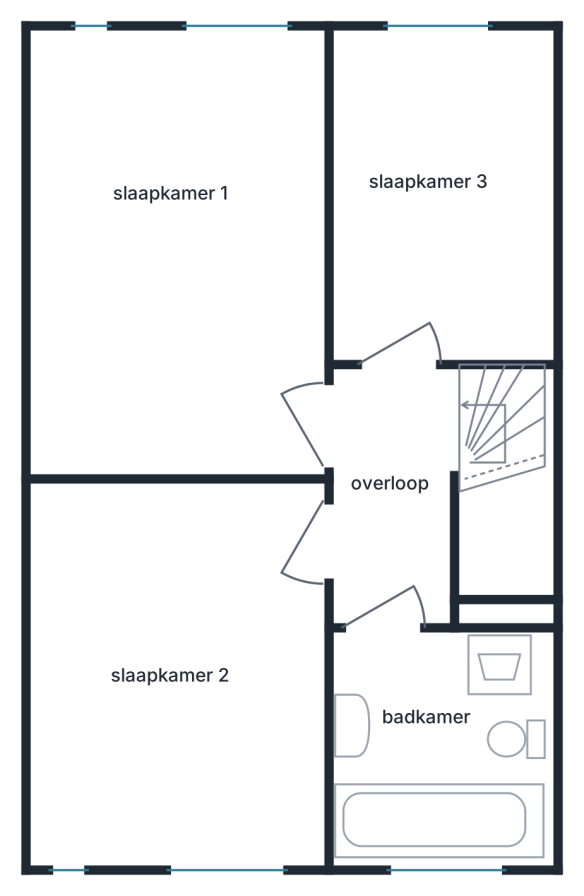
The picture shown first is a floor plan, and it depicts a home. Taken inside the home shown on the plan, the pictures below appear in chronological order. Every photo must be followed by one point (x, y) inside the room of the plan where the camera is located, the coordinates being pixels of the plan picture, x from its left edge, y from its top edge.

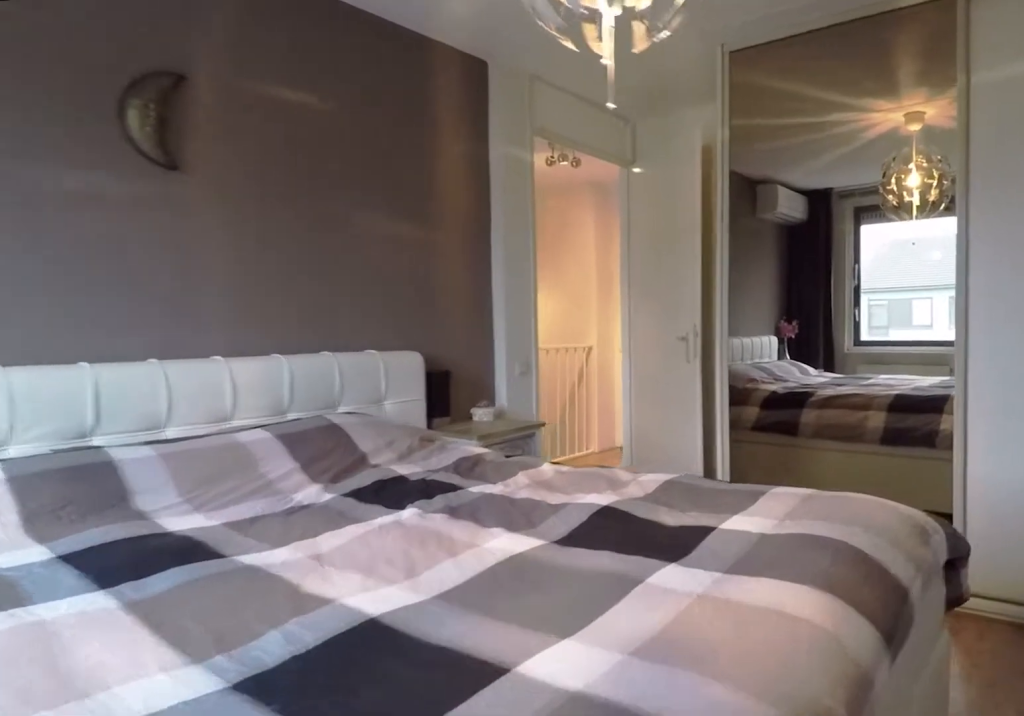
(262, 218)
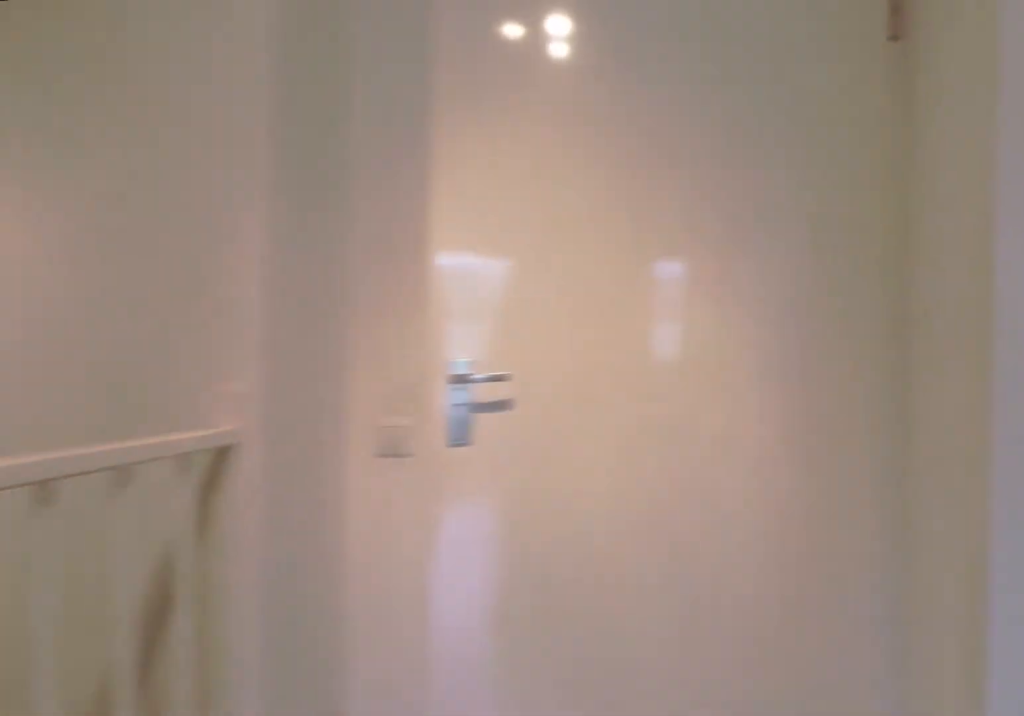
(398, 550)
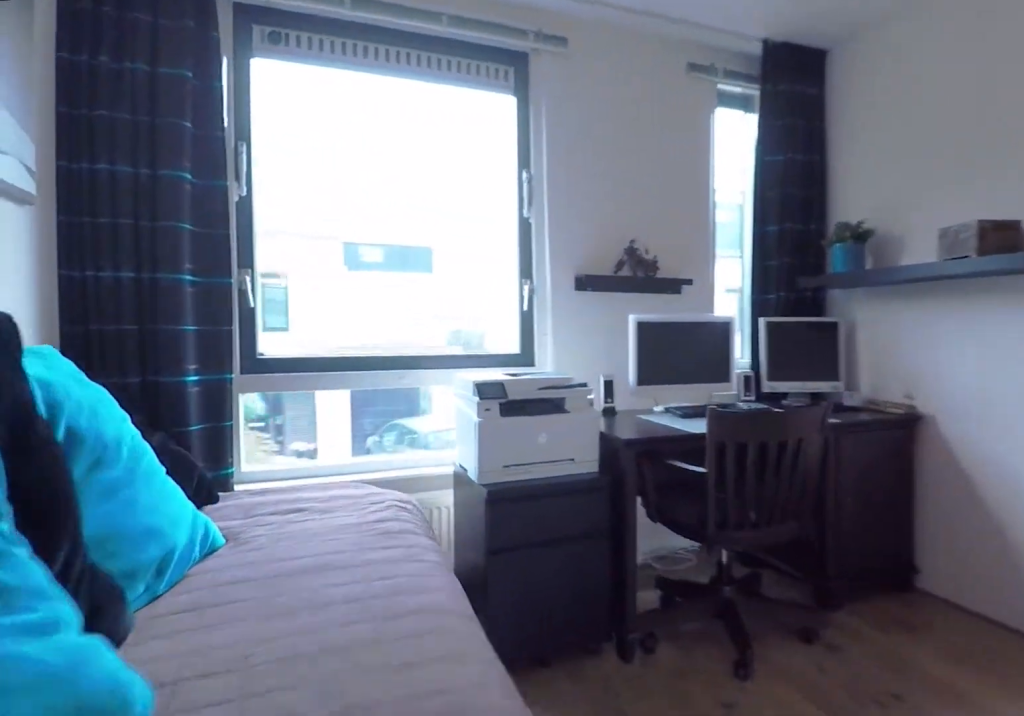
(185, 690)
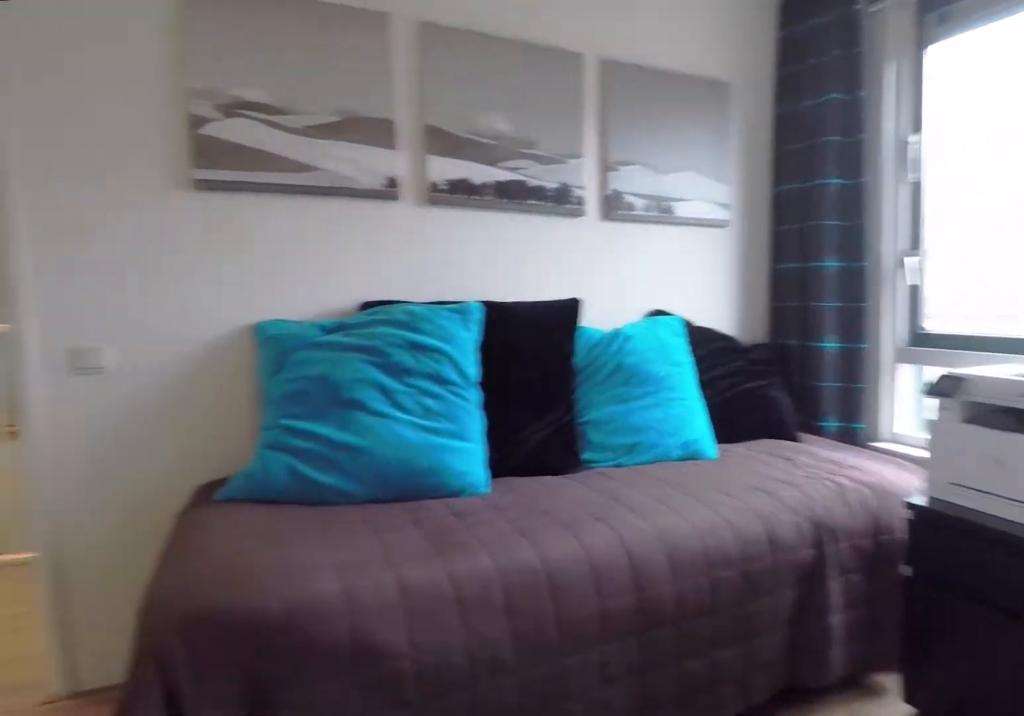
(185, 690)
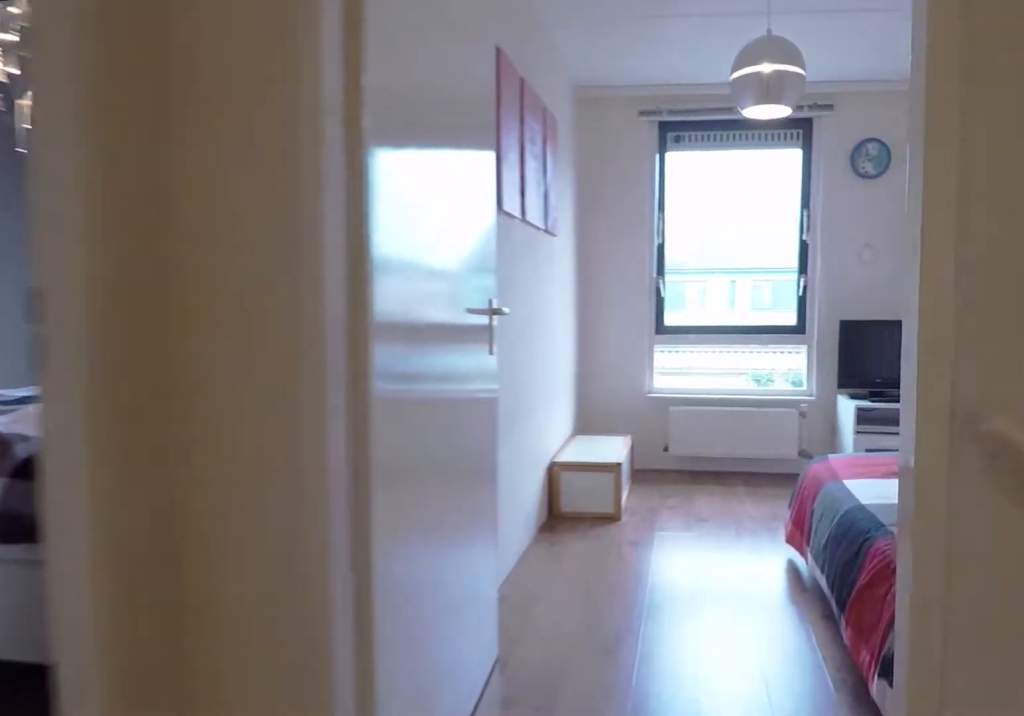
(398, 548)
